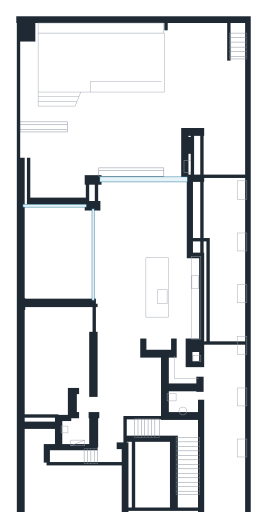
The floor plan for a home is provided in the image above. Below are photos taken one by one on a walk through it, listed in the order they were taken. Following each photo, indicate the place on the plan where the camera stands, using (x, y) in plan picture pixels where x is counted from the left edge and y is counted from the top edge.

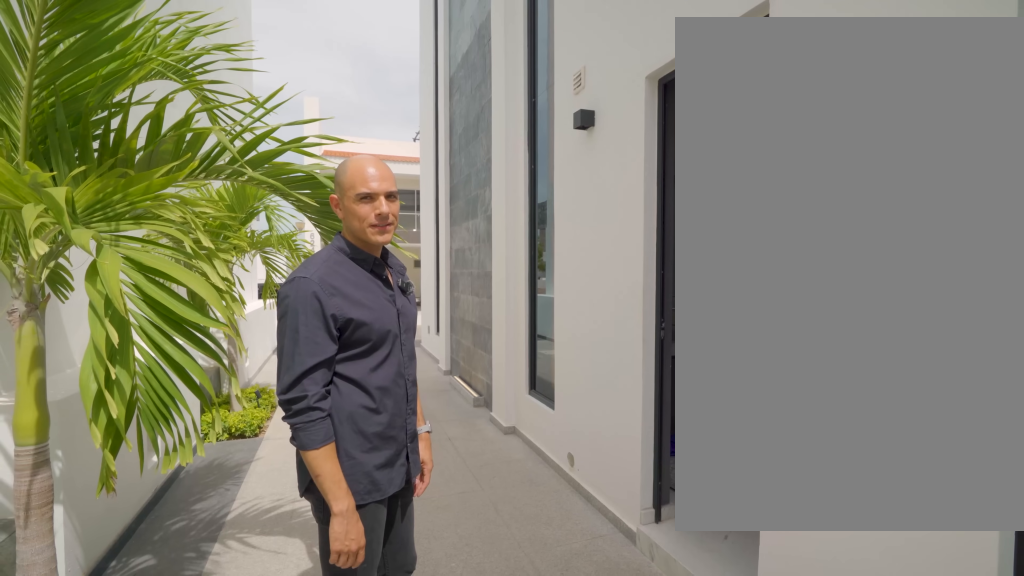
(222, 353)
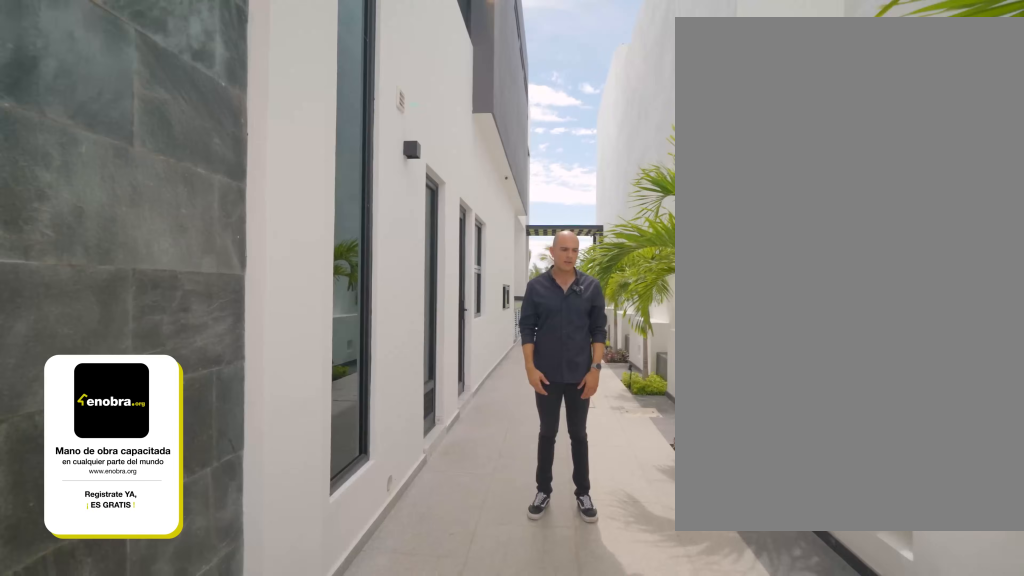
(231, 489)
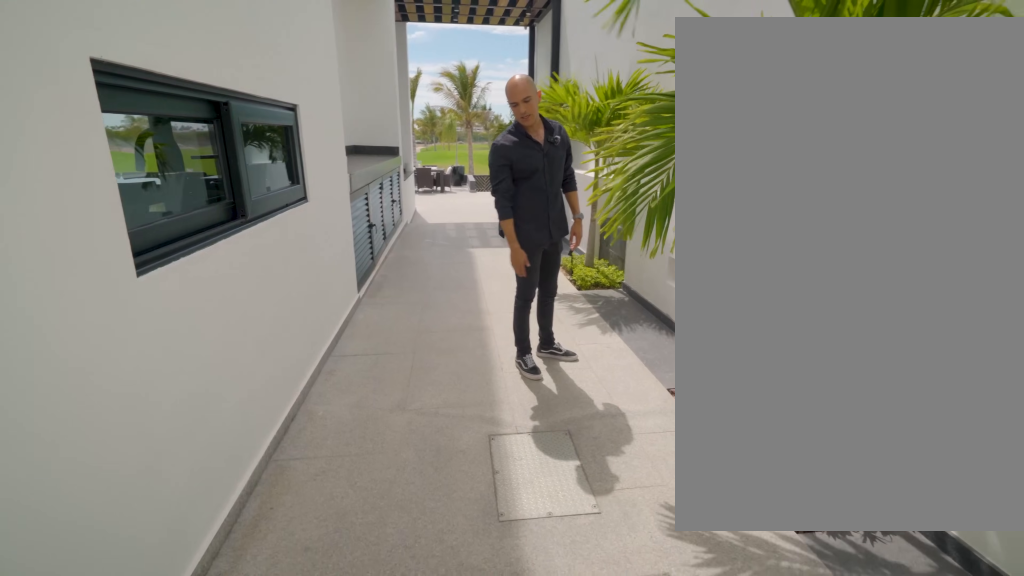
(225, 371)
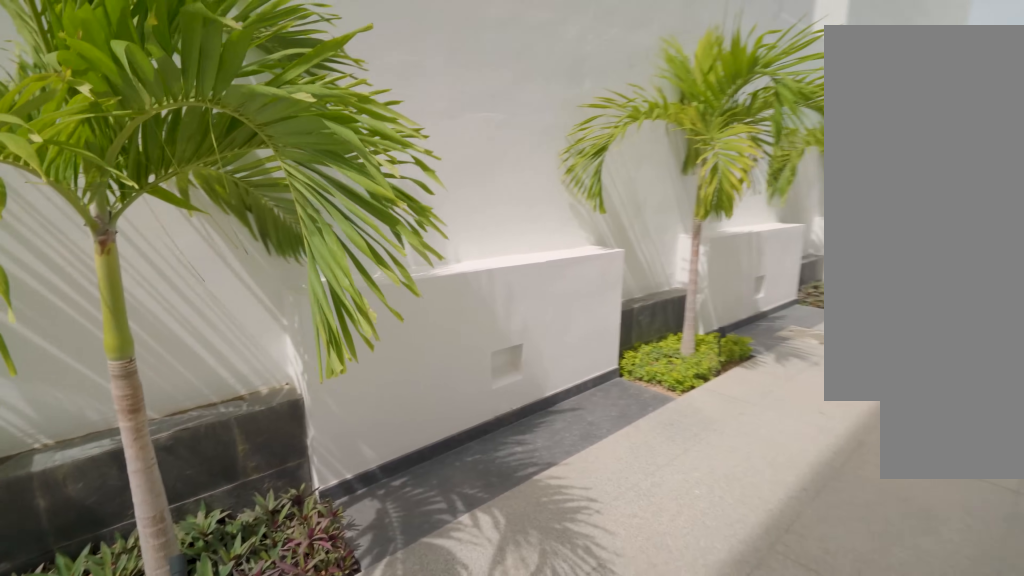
(225, 371)
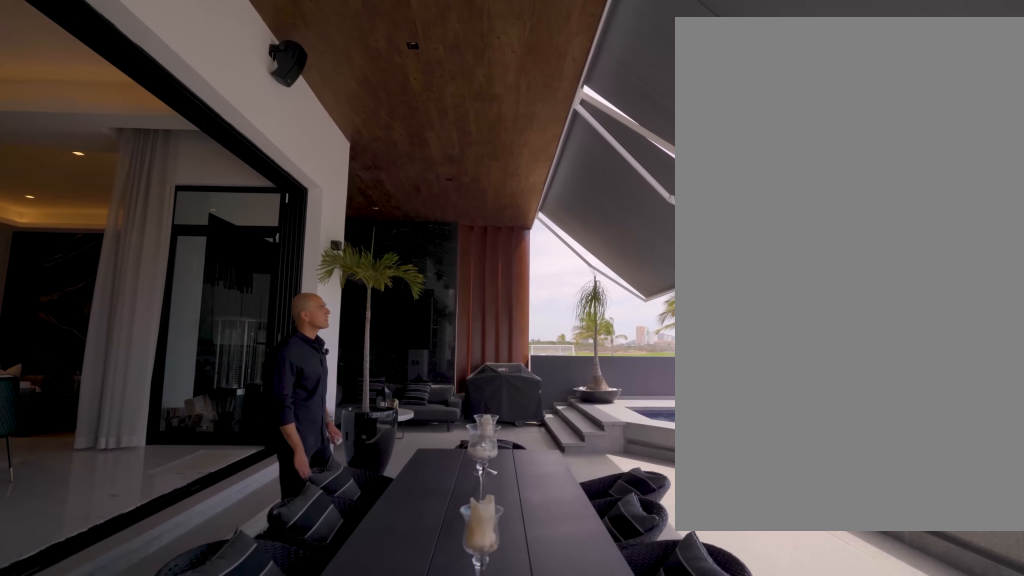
(178, 130)
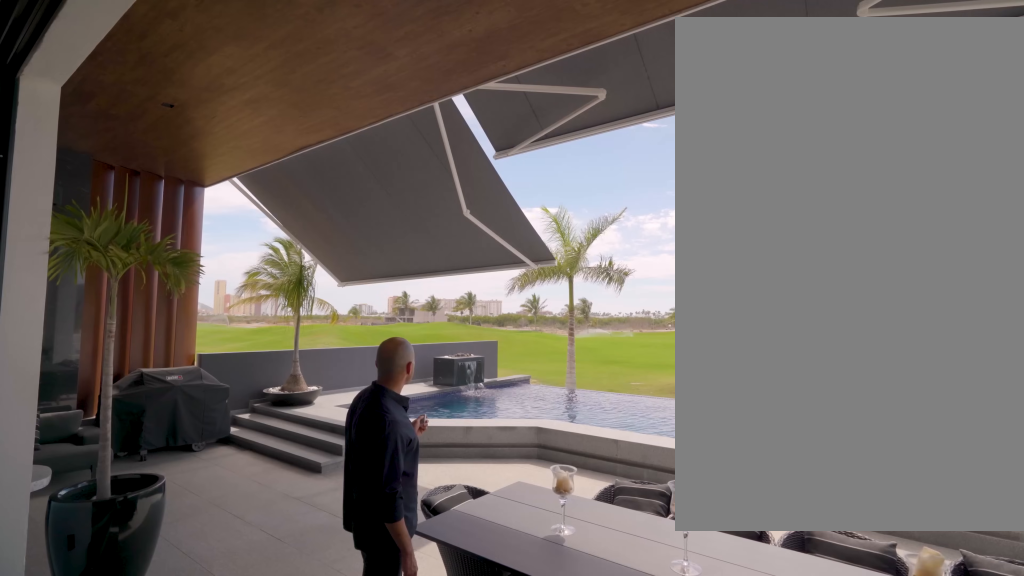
(133, 178)
